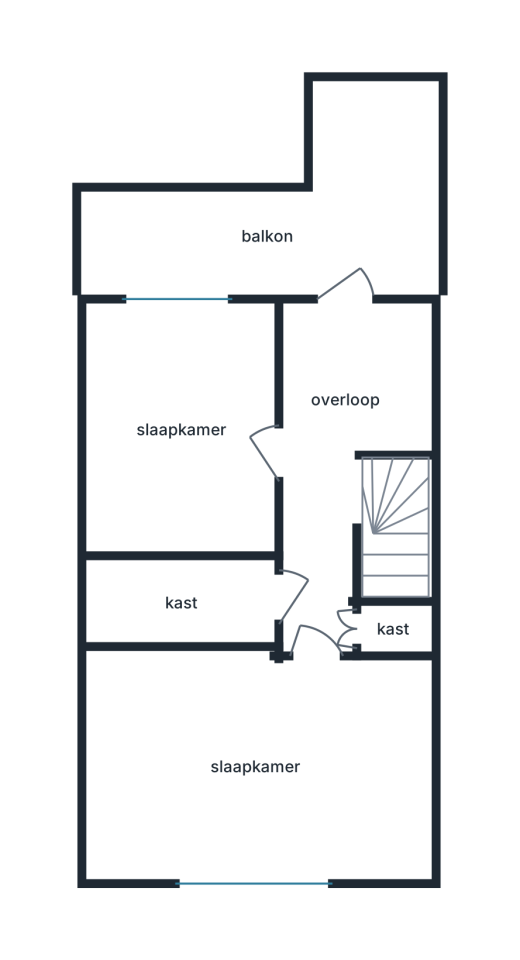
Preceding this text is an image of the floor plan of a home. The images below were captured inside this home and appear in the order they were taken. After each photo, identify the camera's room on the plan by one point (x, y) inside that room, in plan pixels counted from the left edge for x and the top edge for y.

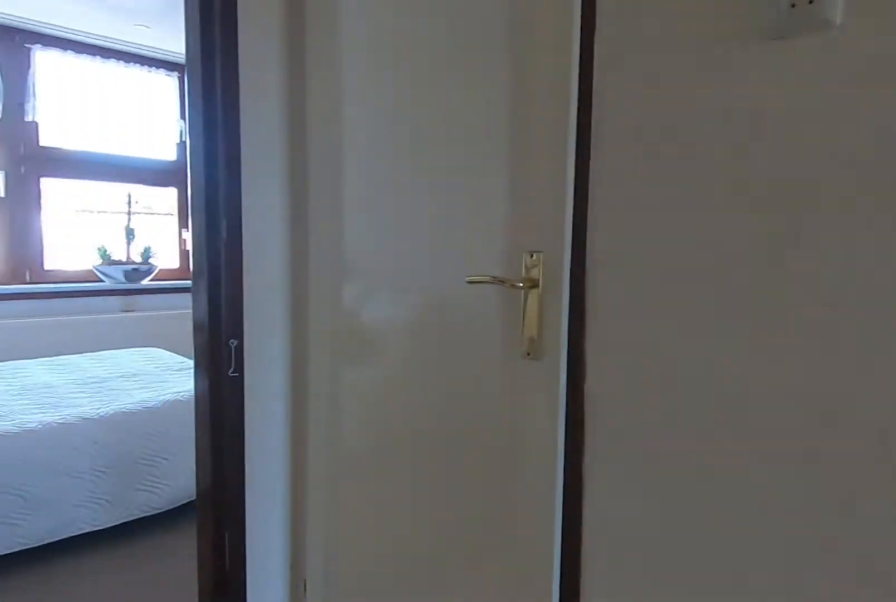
(319, 610)
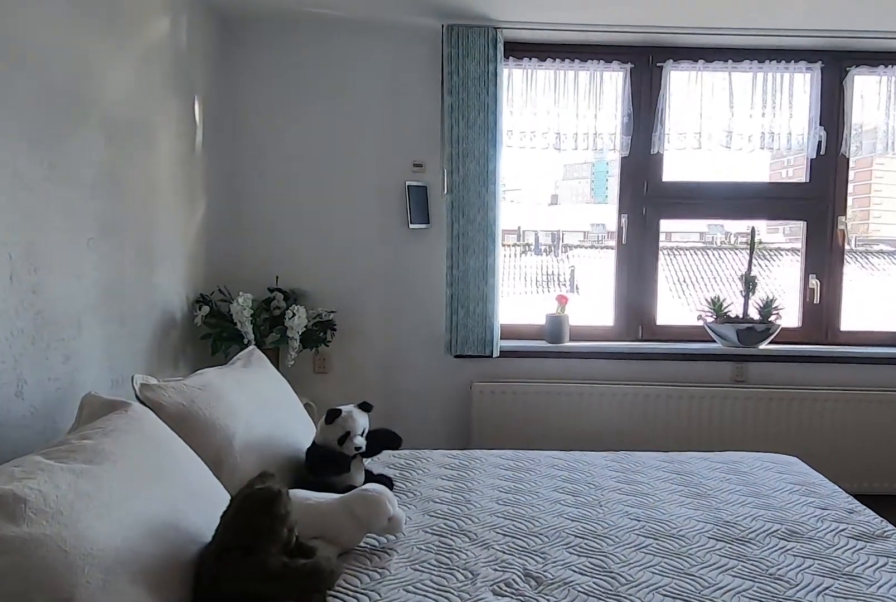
(249, 770)
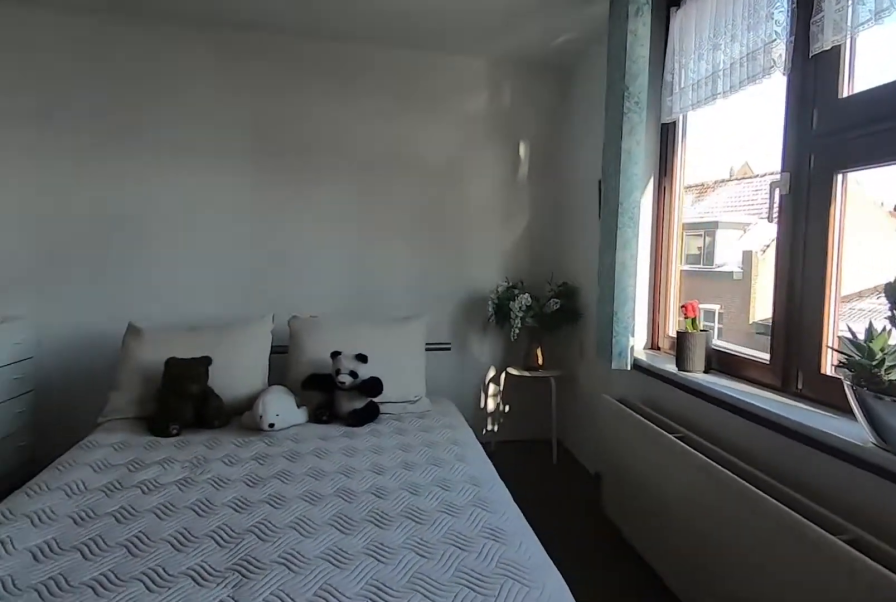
(249, 770)
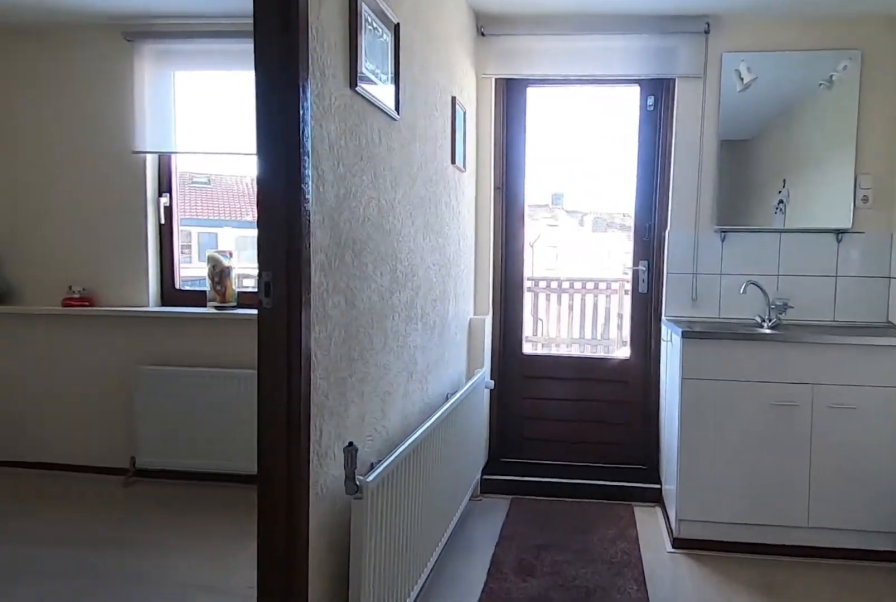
(319, 610)
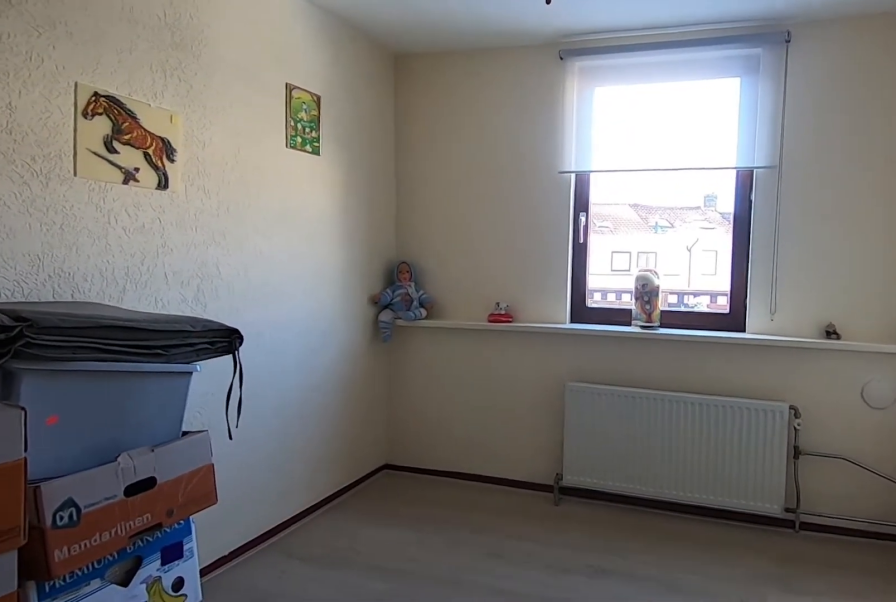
(144, 423)
